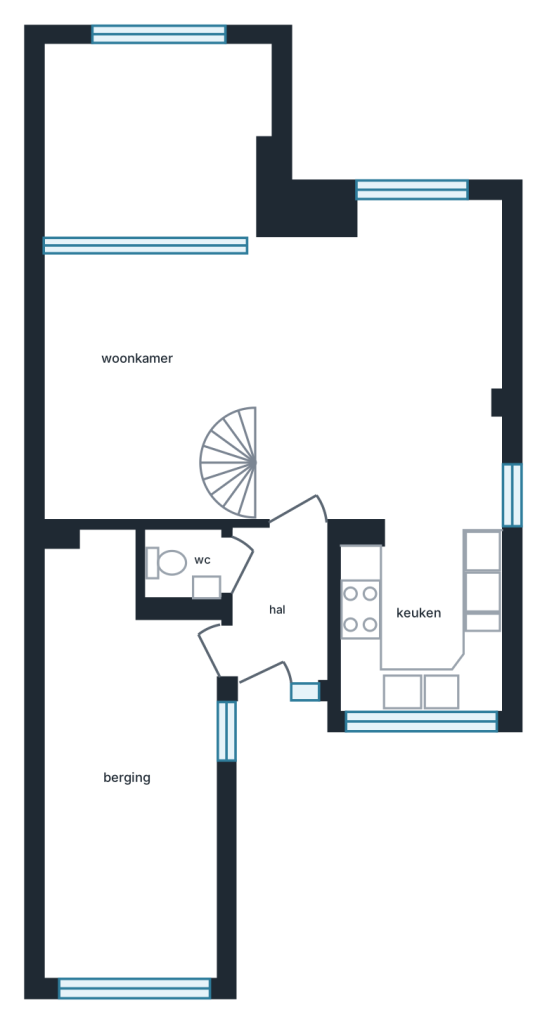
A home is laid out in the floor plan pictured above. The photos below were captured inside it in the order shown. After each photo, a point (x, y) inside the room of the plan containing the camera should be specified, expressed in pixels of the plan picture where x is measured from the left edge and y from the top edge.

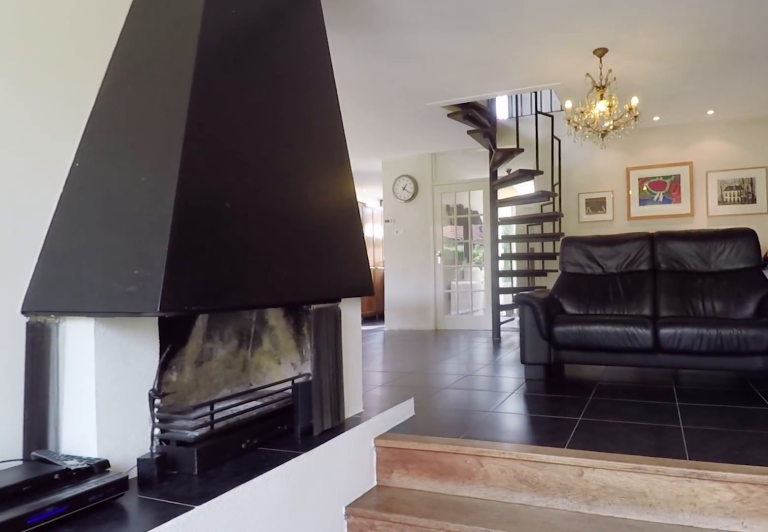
(153, 148)
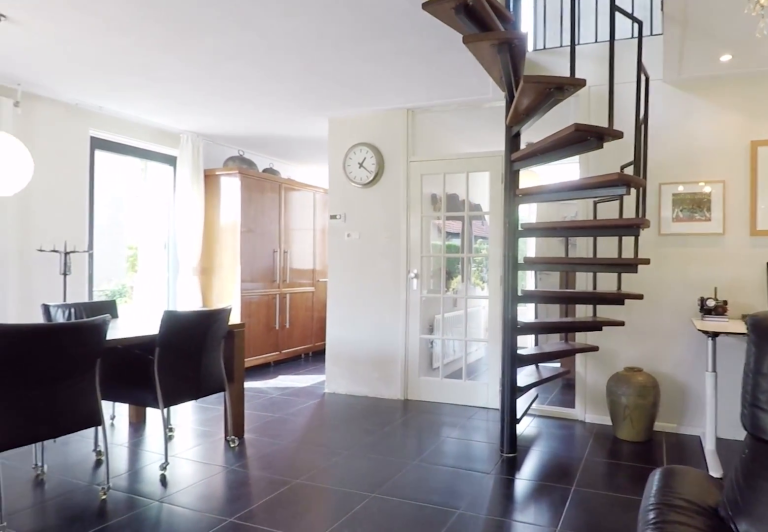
(293, 377)
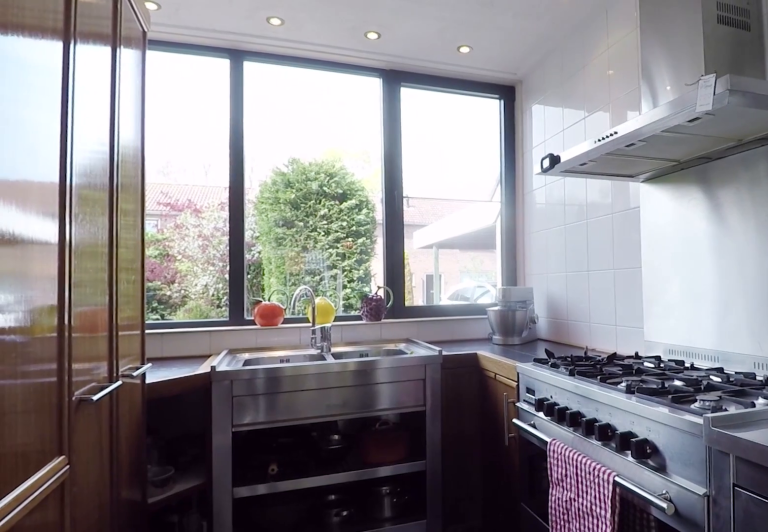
(421, 627)
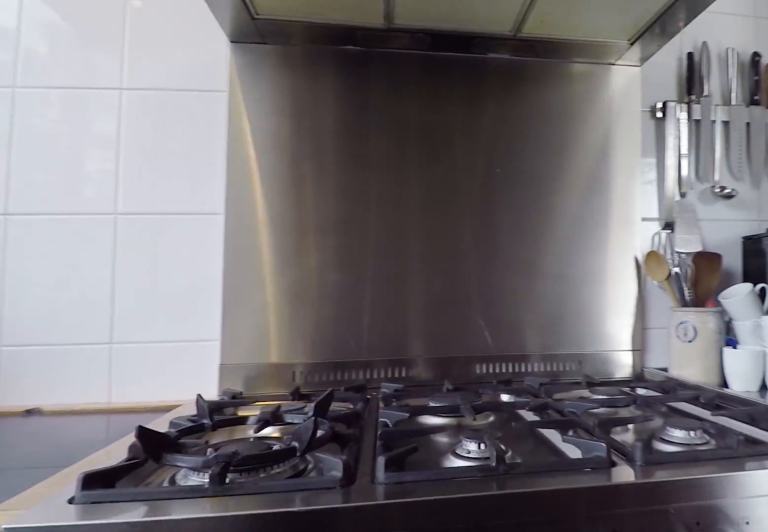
(421, 627)
